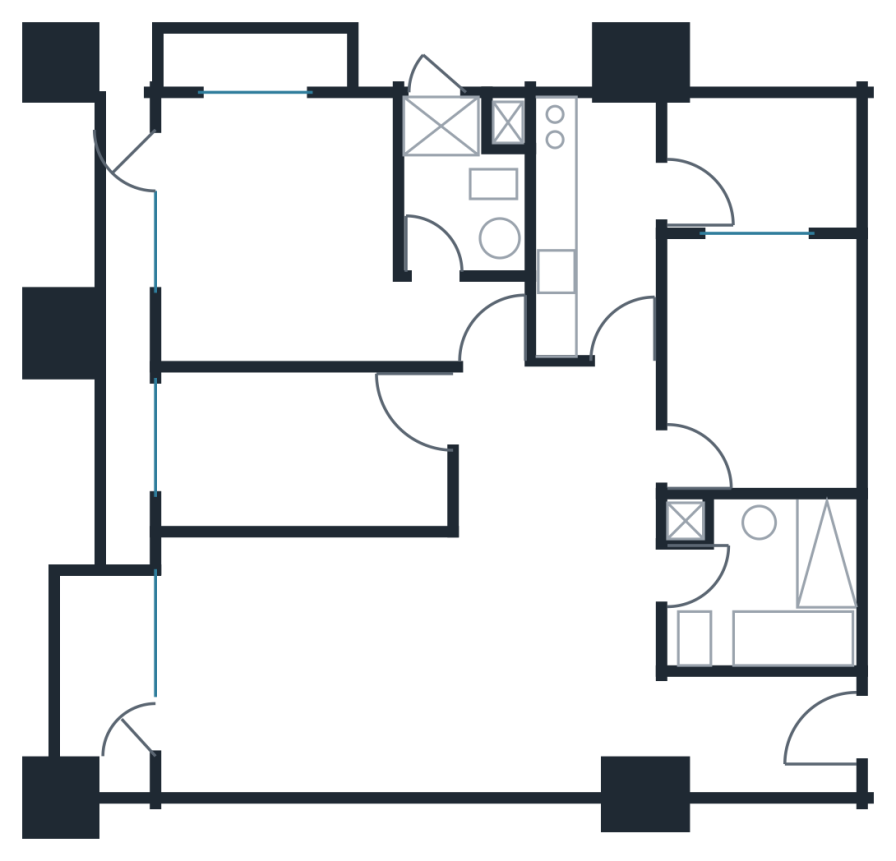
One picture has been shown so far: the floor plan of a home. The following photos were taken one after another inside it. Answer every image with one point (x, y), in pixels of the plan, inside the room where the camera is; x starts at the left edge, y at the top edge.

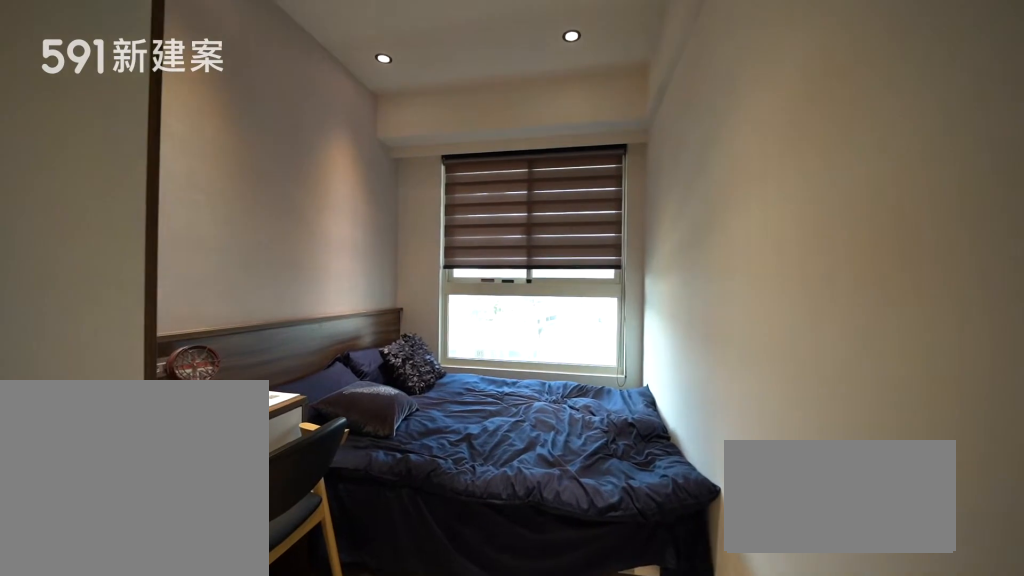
(299, 451)
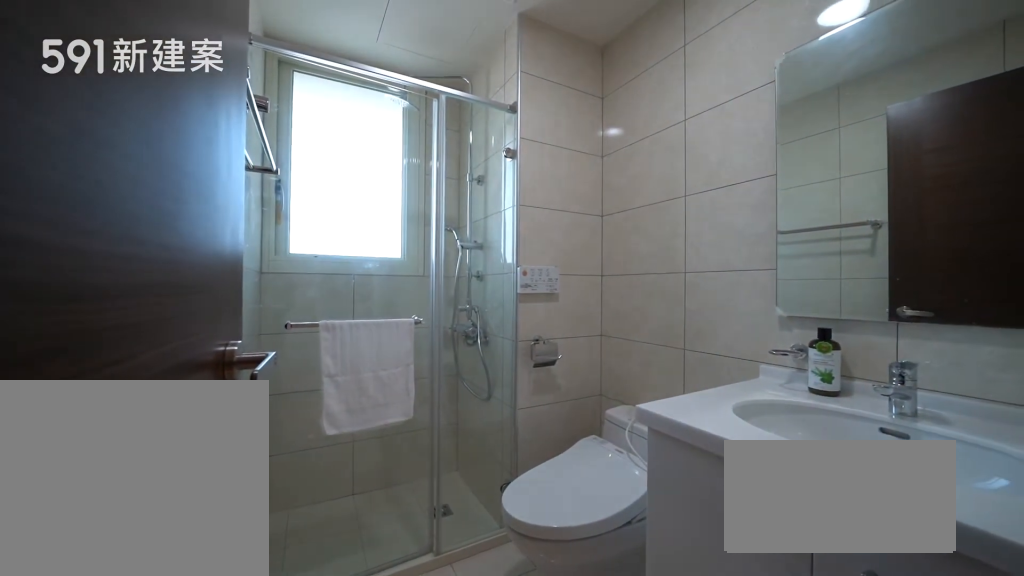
(464, 178)
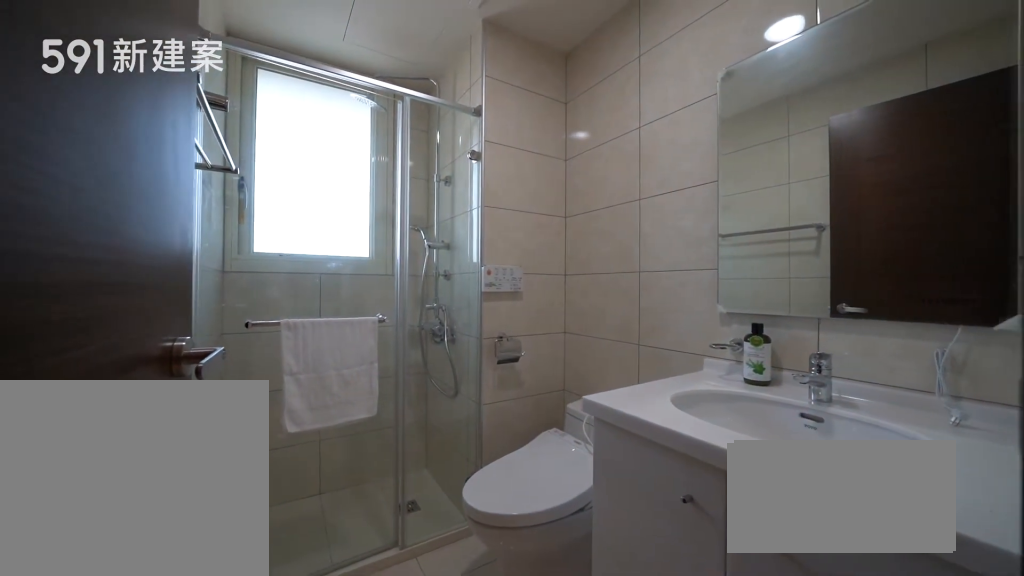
(464, 178)
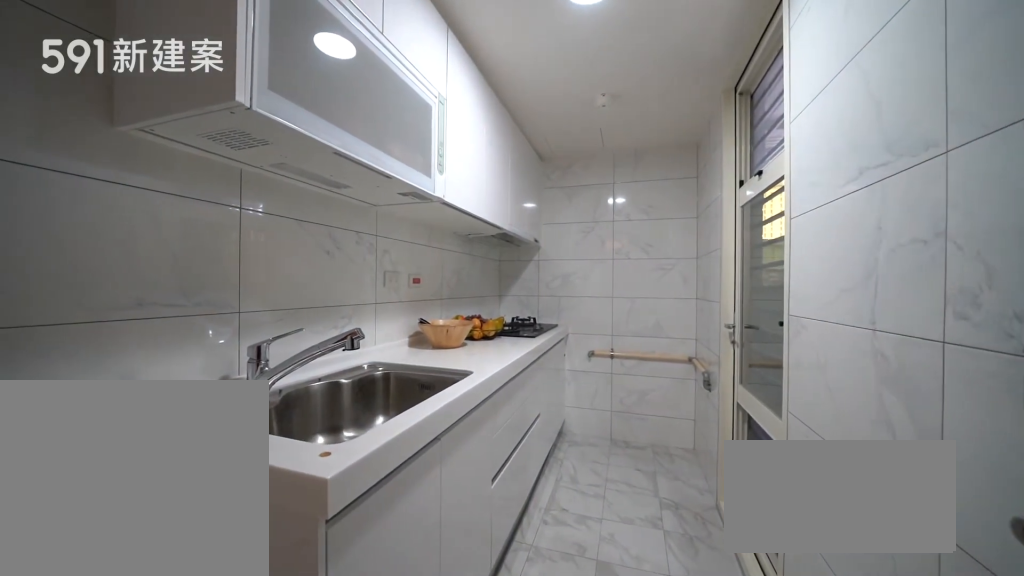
(594, 221)
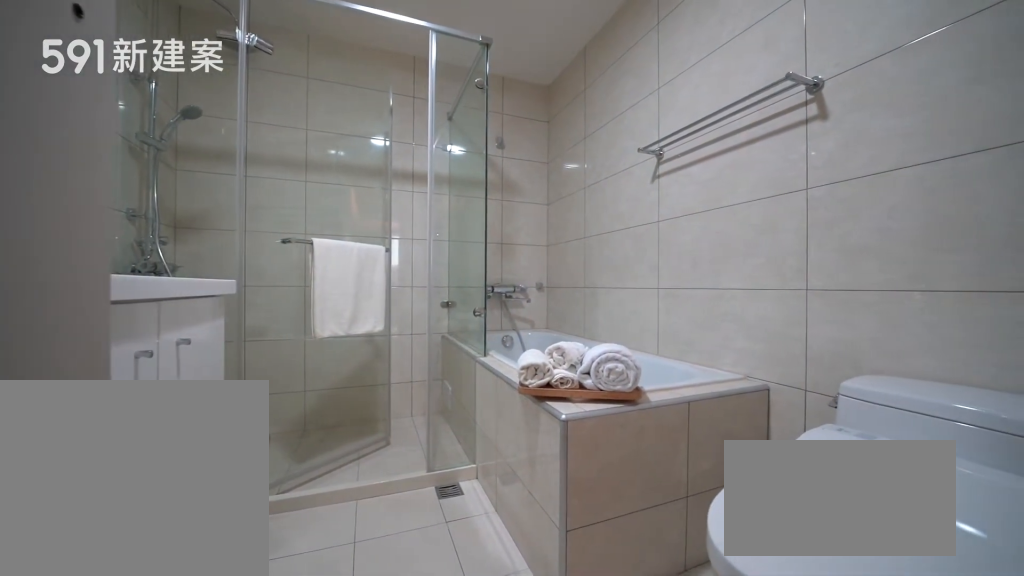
(765, 576)
